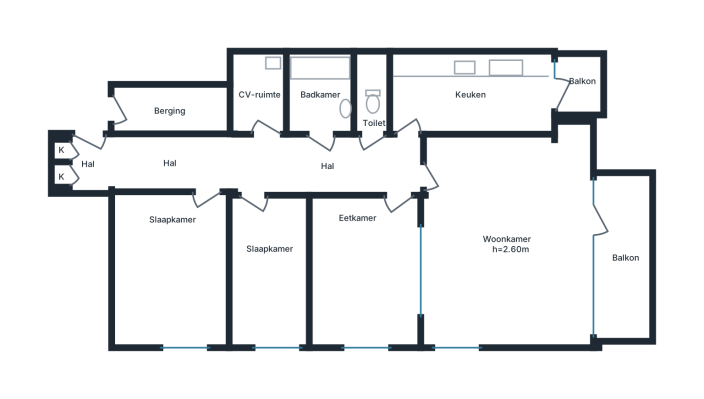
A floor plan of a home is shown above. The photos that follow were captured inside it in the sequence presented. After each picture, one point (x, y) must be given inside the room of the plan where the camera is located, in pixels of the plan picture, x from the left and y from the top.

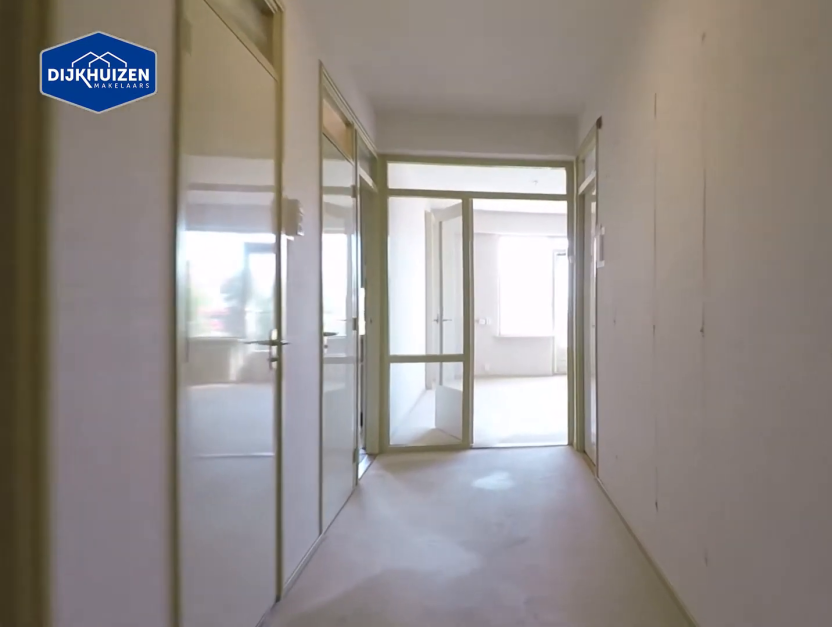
(255, 164)
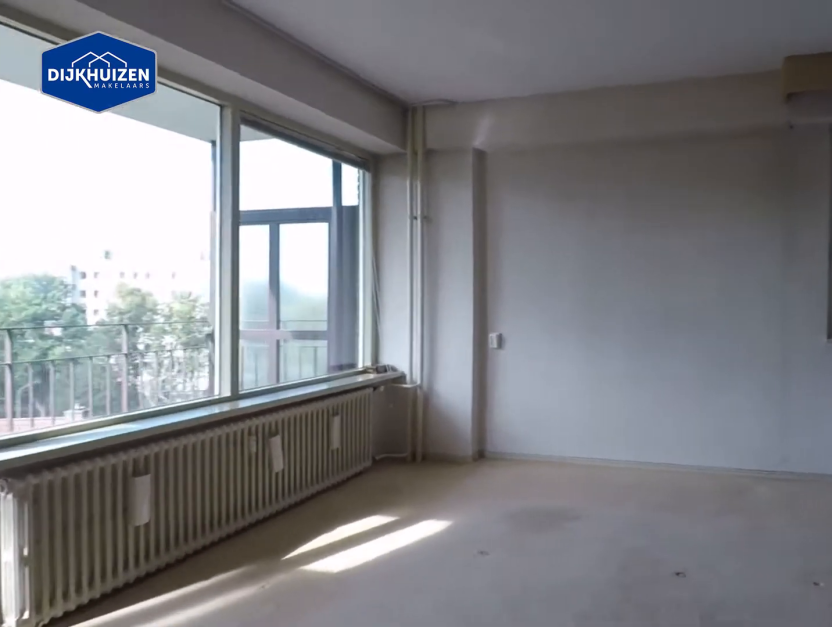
(507, 240)
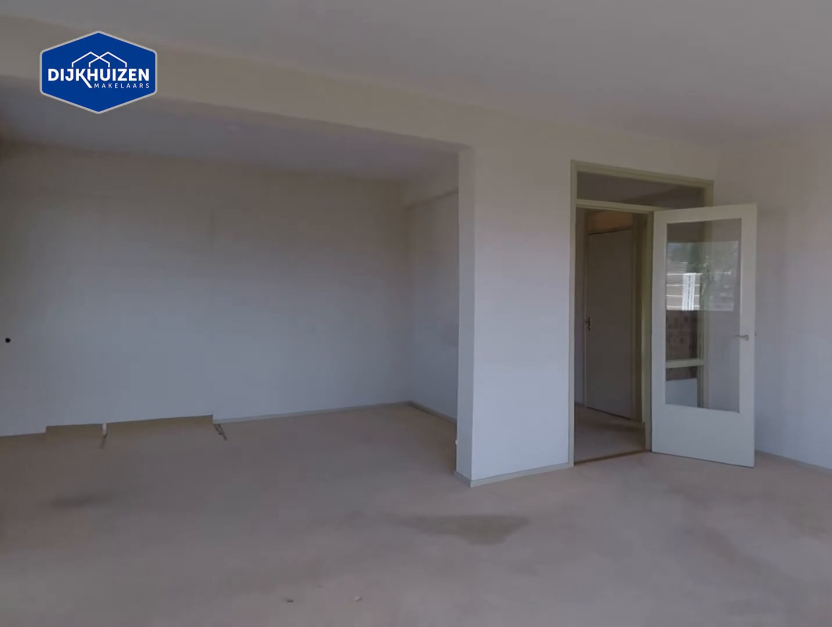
(507, 240)
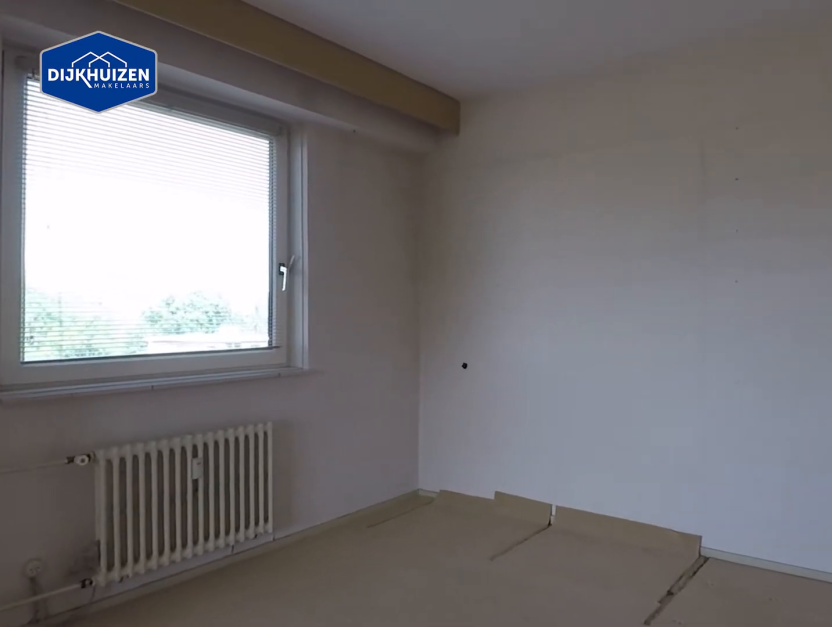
(365, 270)
